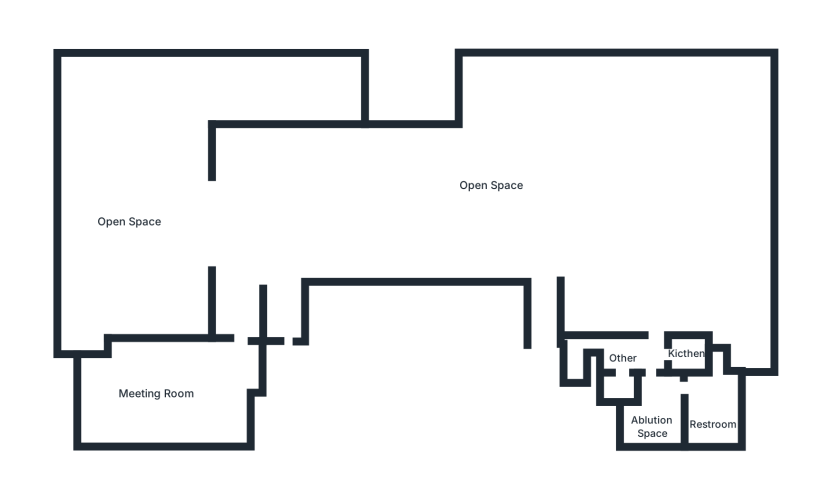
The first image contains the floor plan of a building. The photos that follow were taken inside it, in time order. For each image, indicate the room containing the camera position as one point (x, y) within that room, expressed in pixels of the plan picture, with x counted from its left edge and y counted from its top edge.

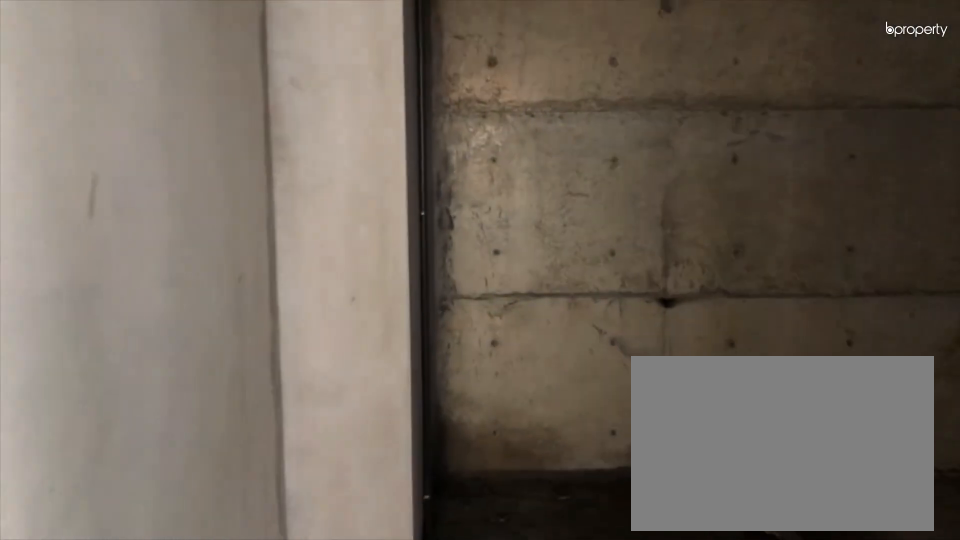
(181, 382)
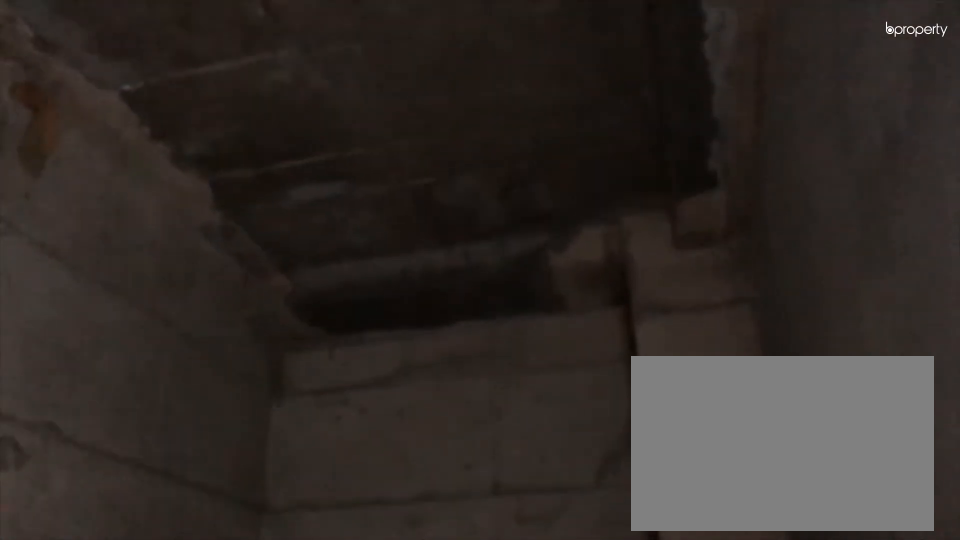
(181, 382)
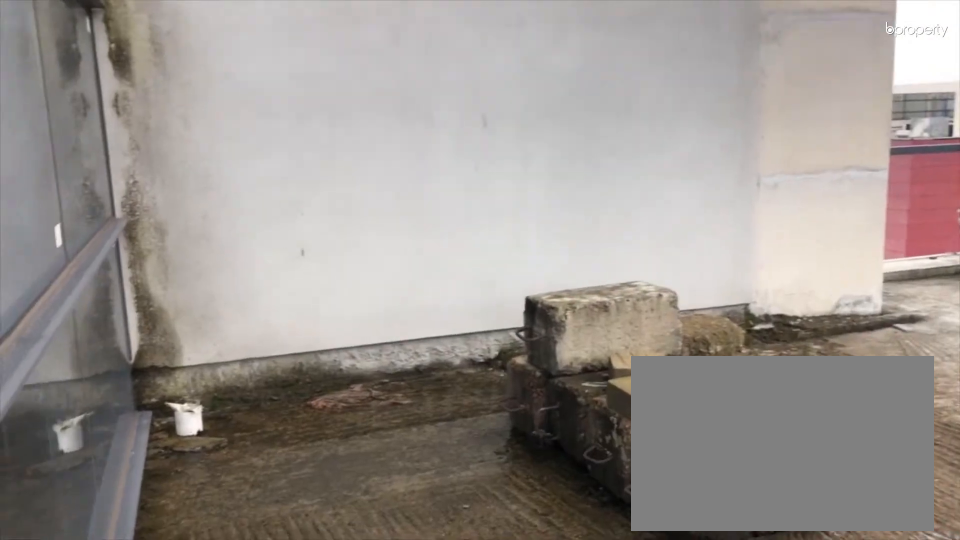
(137, 229)
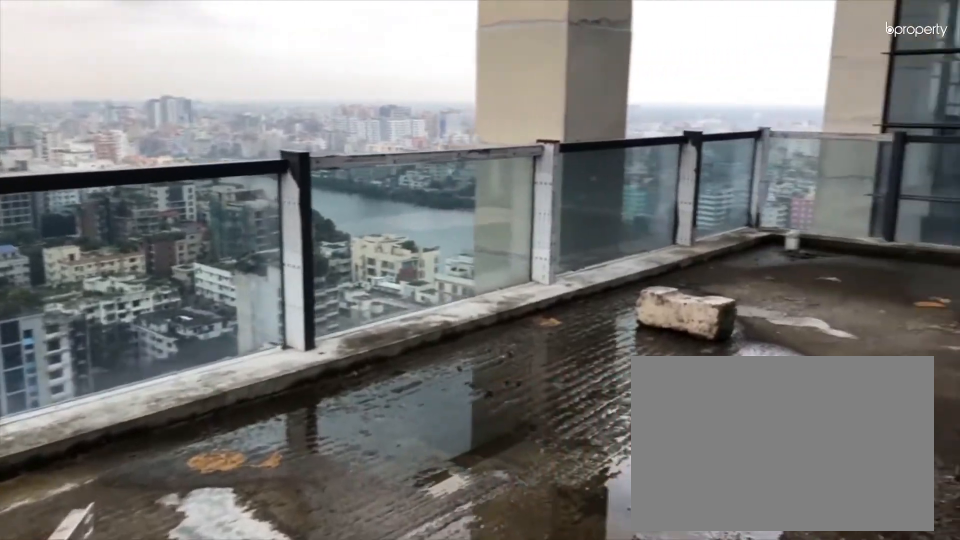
(156, 102)
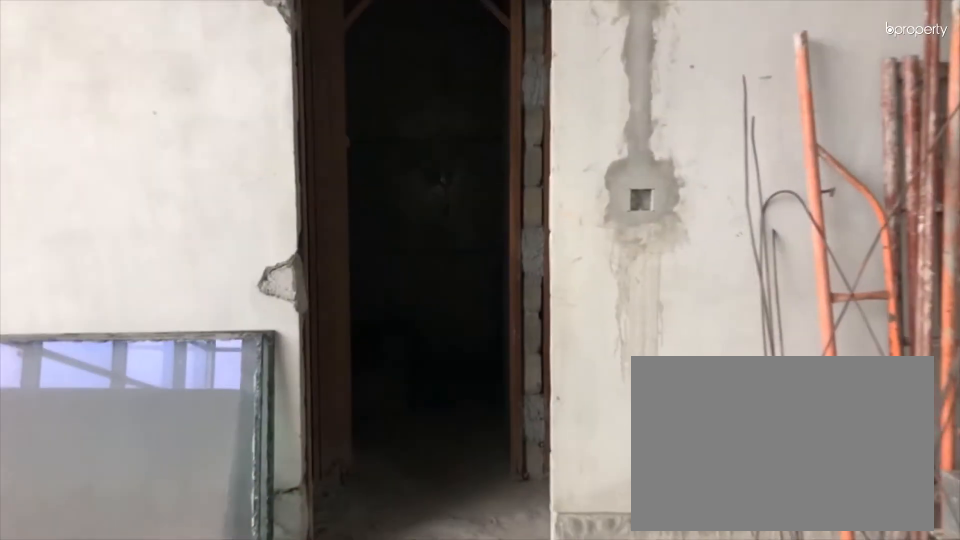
(654, 259)
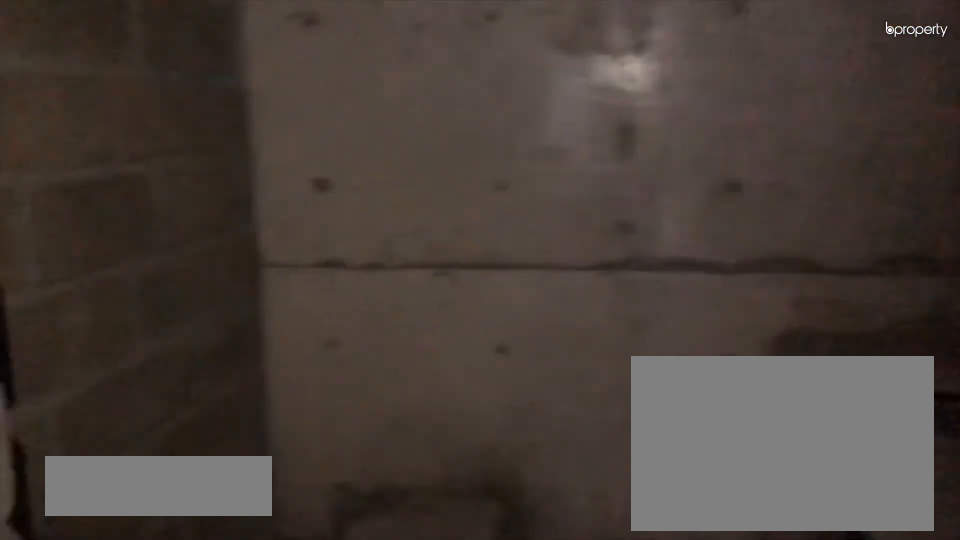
(661, 404)
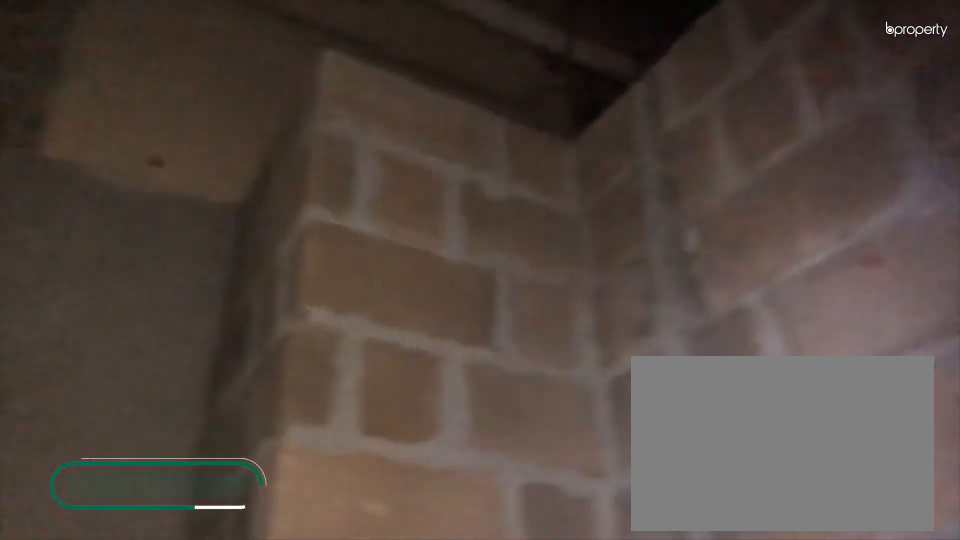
(661, 404)
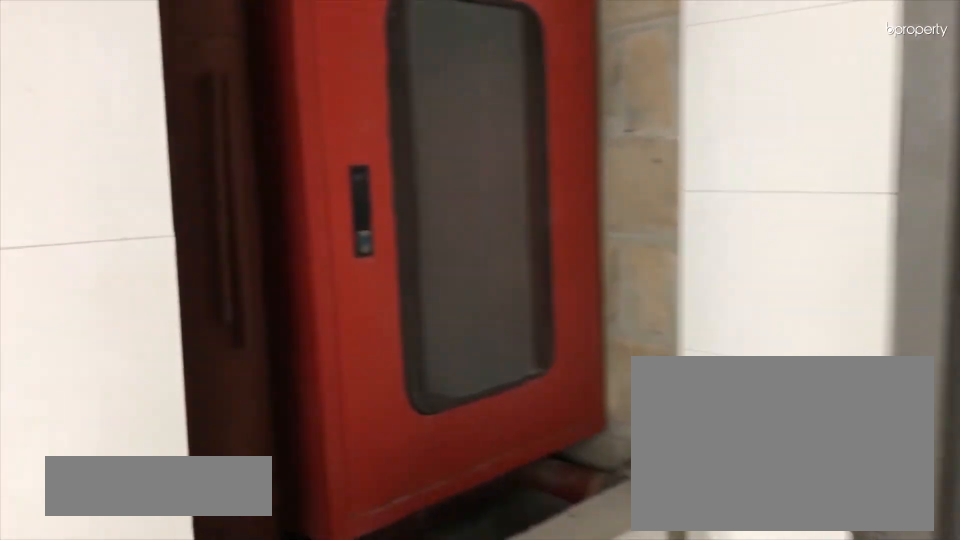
(286, 313)
